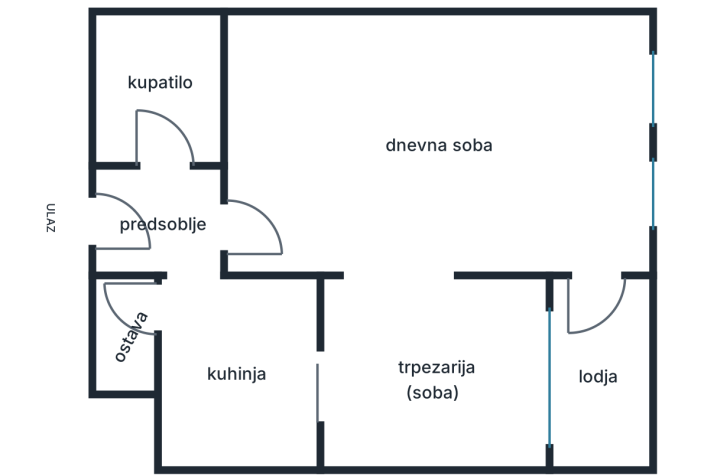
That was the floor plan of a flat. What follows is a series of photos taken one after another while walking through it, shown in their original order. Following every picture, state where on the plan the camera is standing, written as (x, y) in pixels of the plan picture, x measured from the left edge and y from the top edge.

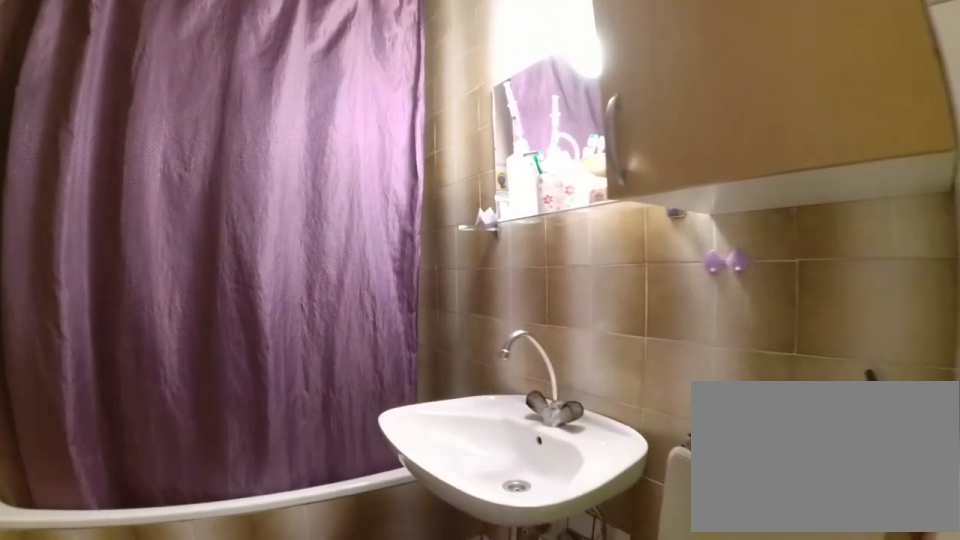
(174, 146)
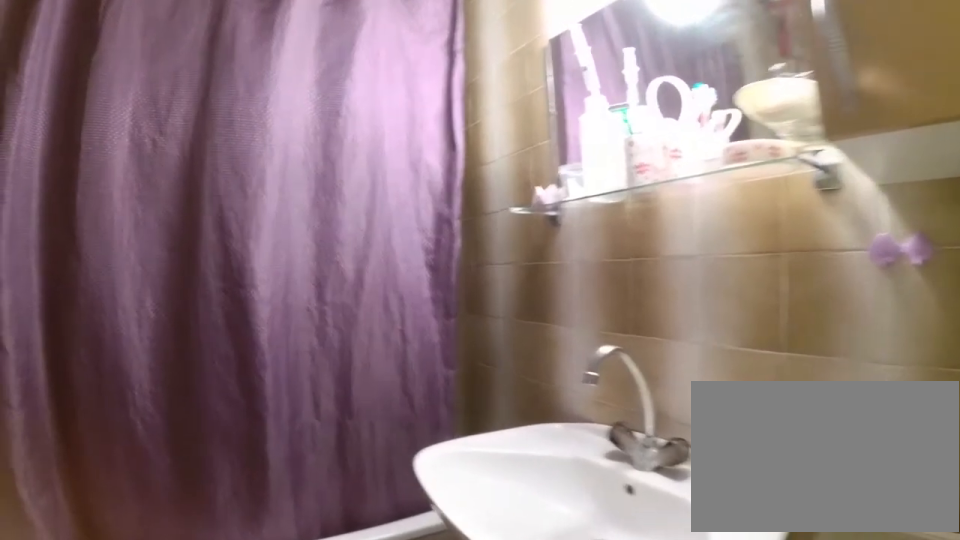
(179, 117)
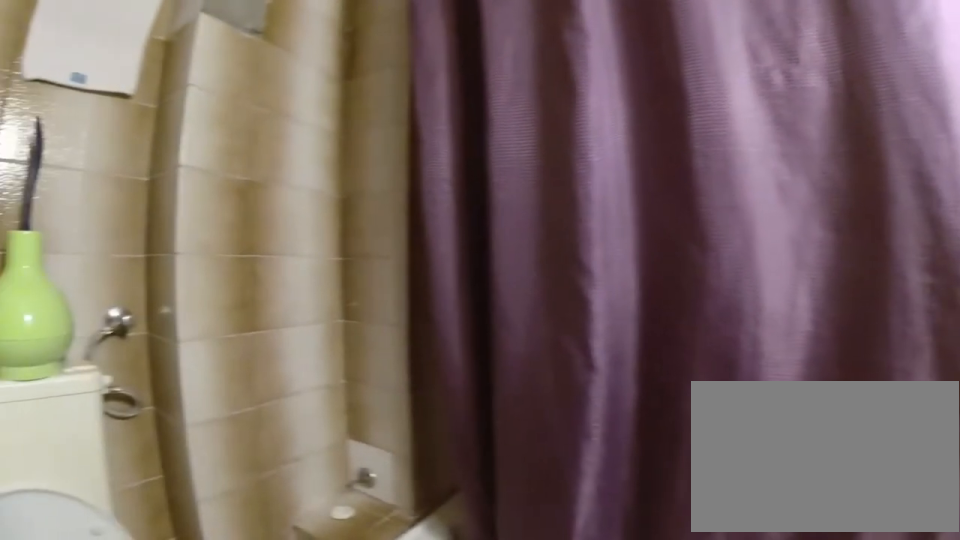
(180, 99)
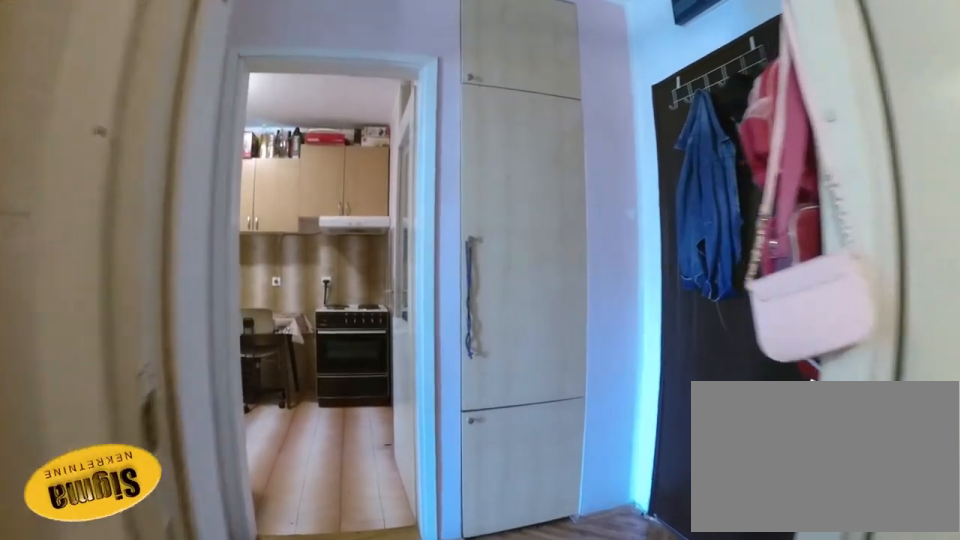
(160, 116)
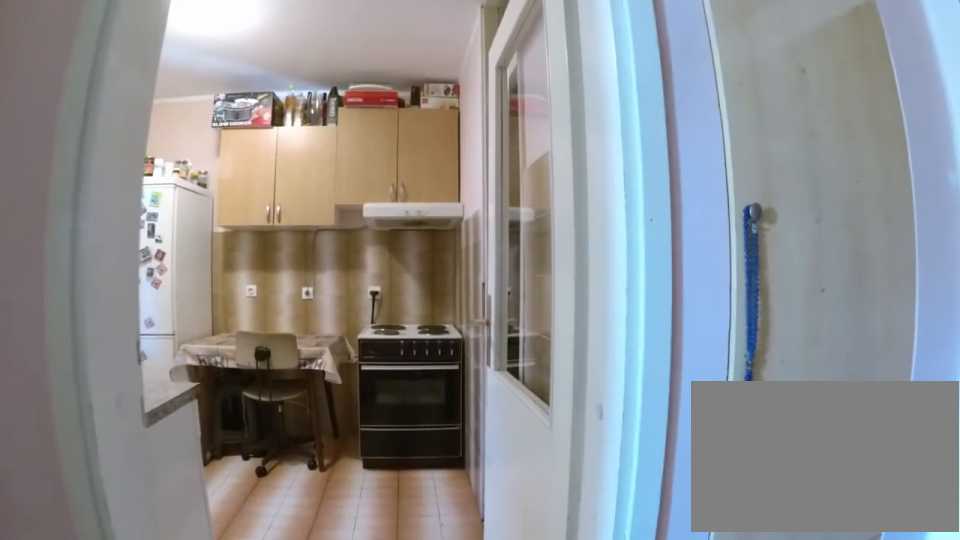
(160, 211)
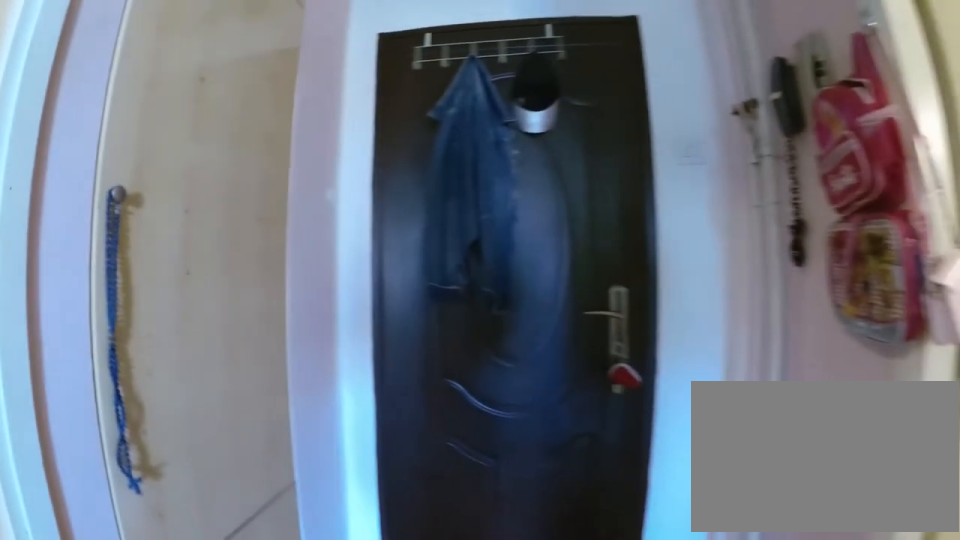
(179, 221)
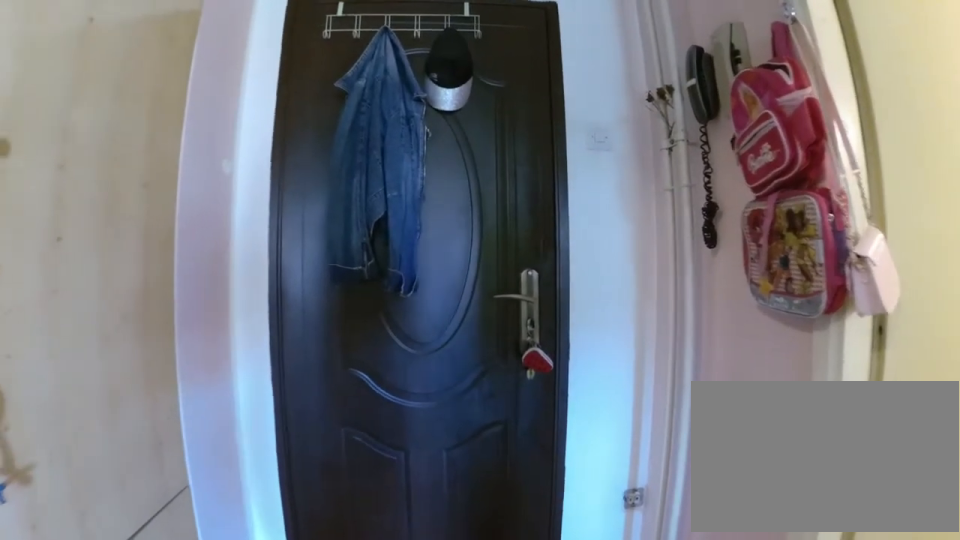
(168, 221)
